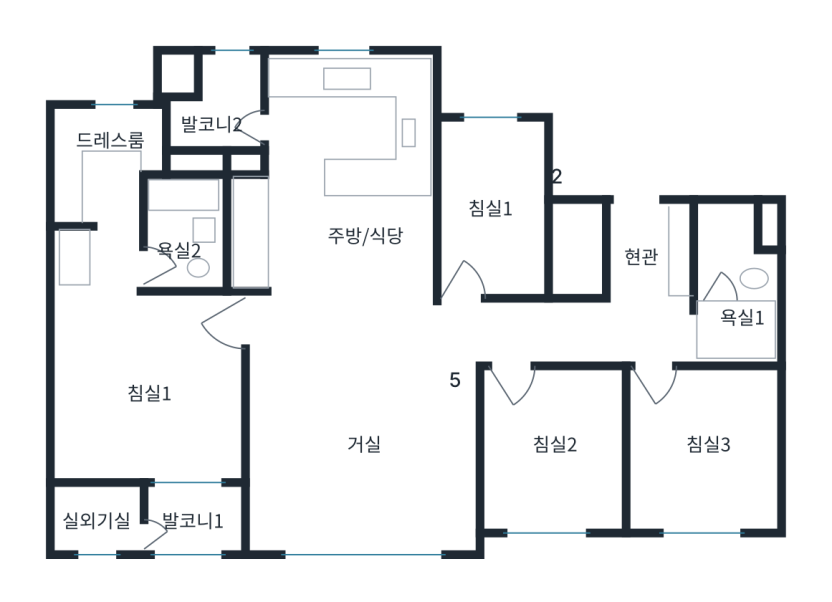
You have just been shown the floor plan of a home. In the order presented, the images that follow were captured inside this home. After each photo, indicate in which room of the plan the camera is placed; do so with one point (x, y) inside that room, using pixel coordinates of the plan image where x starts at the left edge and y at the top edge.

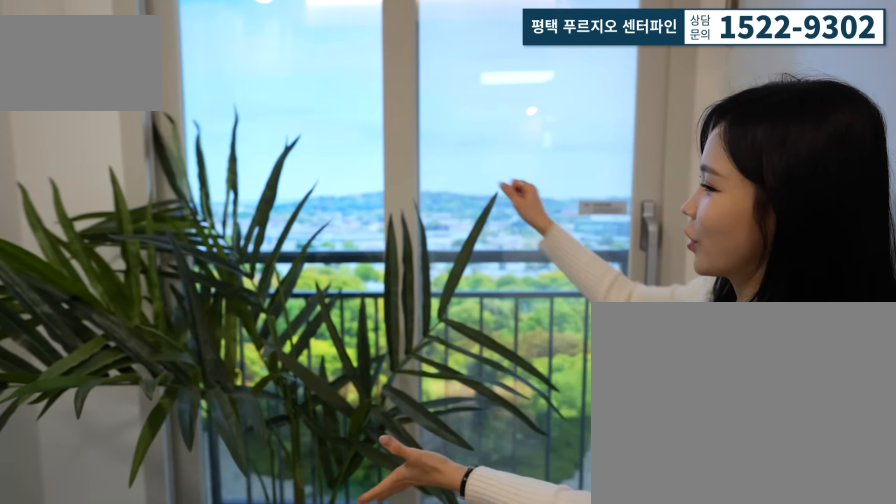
(181, 519)
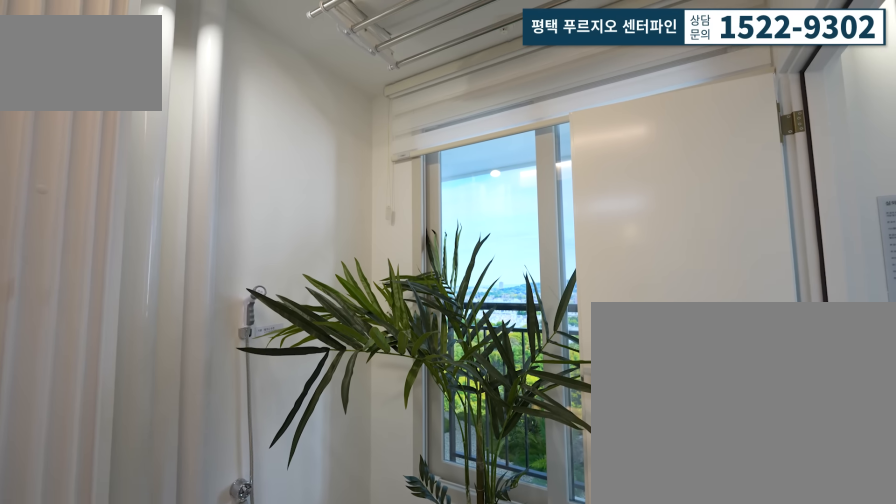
(183, 508)
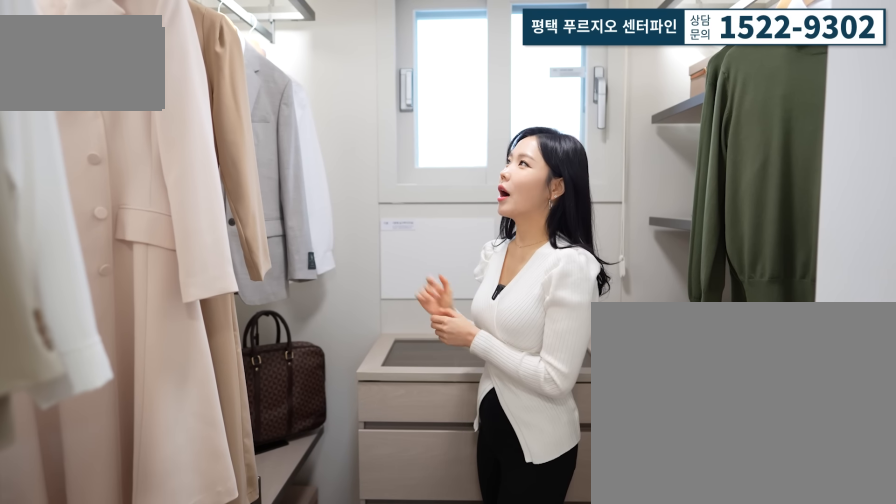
(108, 193)
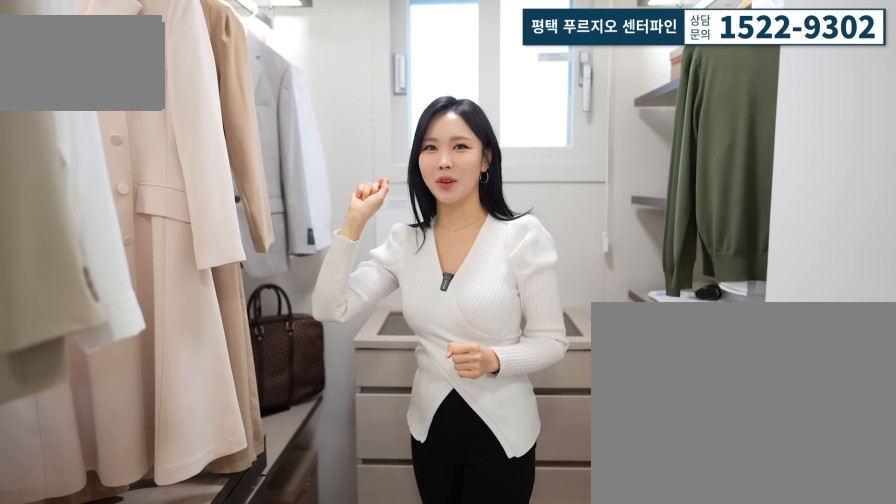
(108, 193)
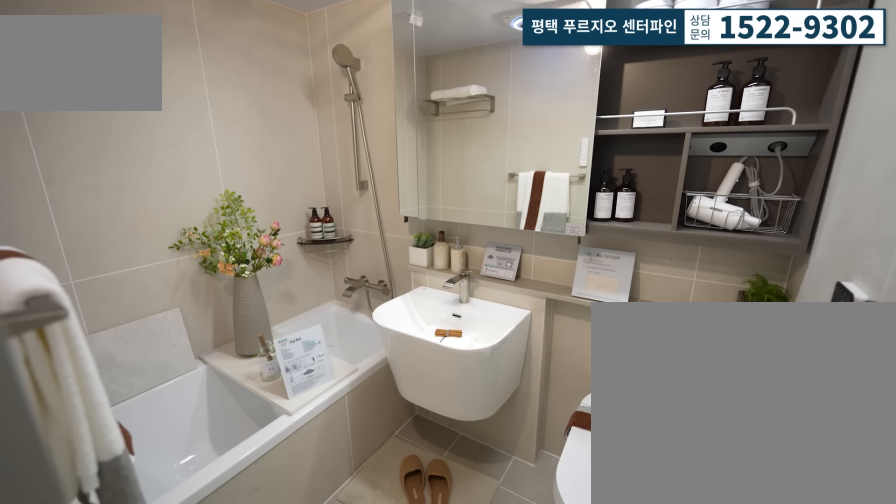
(182, 262)
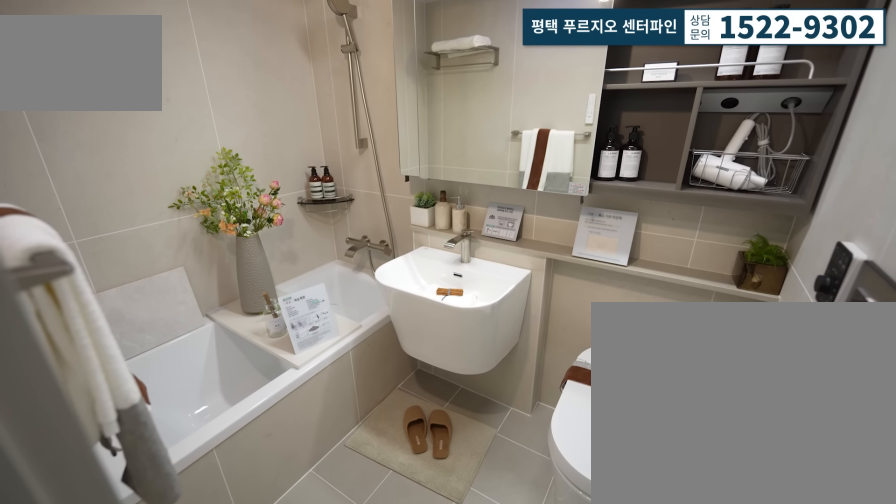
(206, 245)
